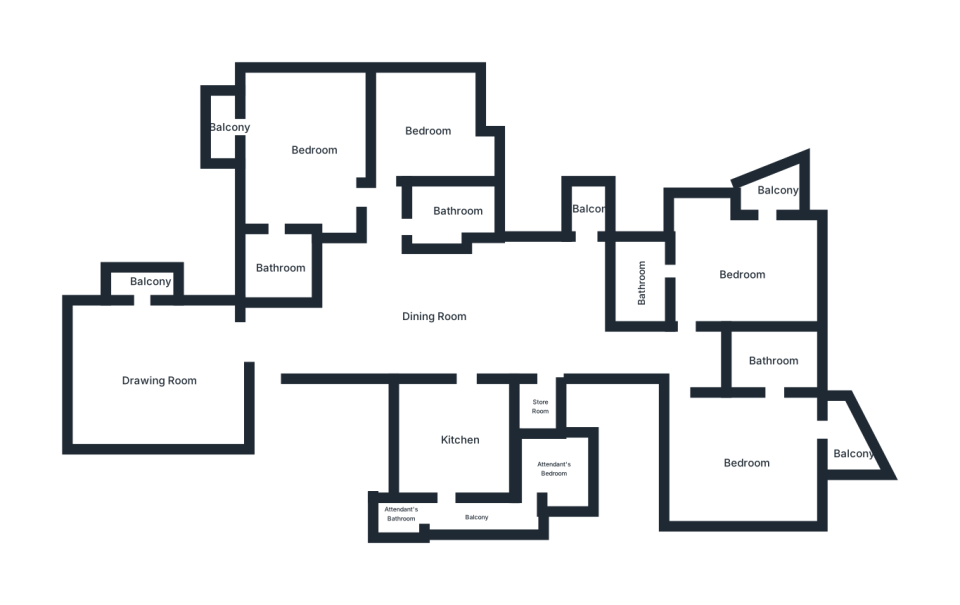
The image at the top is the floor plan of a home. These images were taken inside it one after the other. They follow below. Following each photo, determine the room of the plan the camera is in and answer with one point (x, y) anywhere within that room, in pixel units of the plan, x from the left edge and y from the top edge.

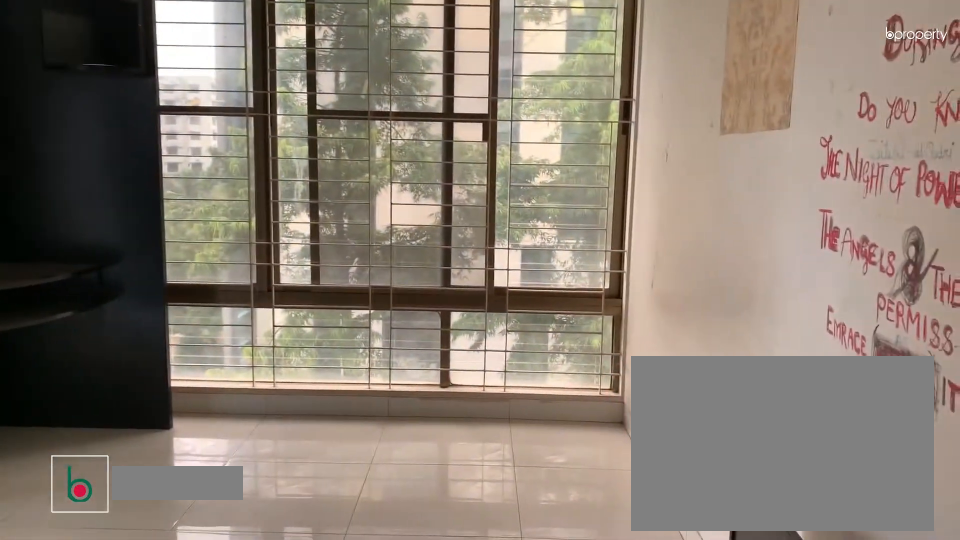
(316, 150)
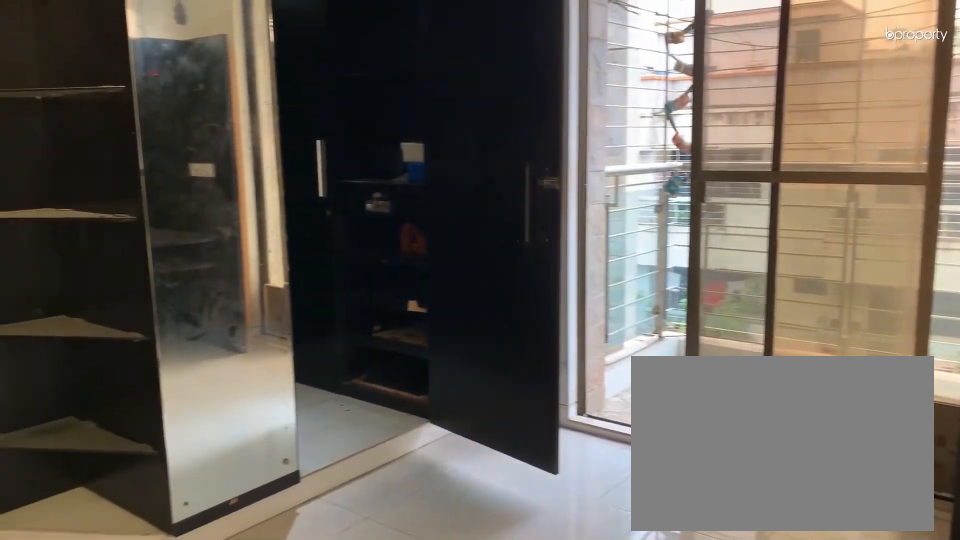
(315, 150)
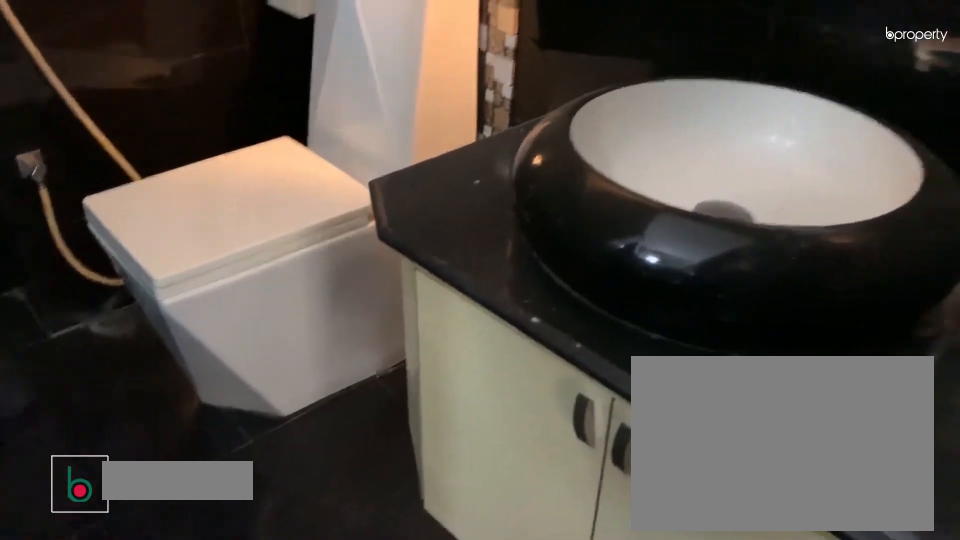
(279, 266)
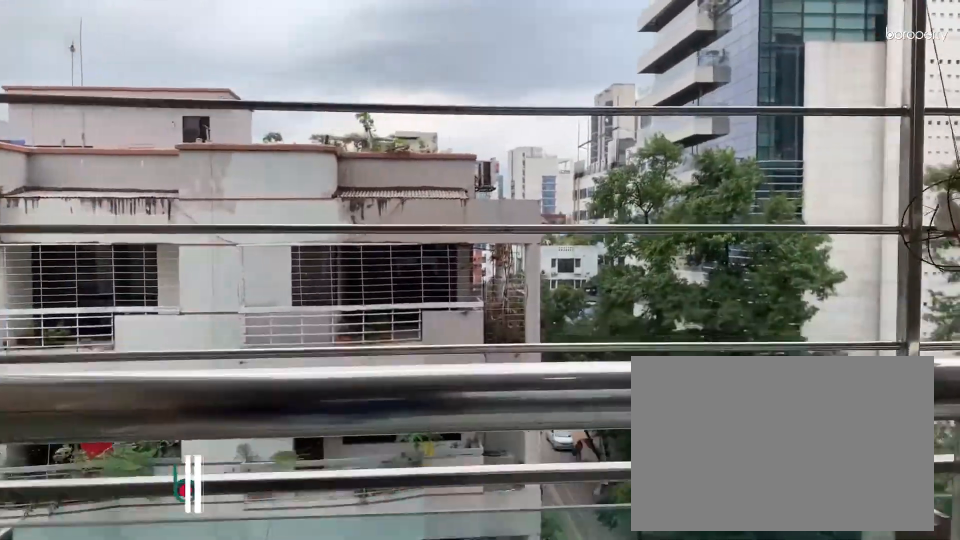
(228, 131)
